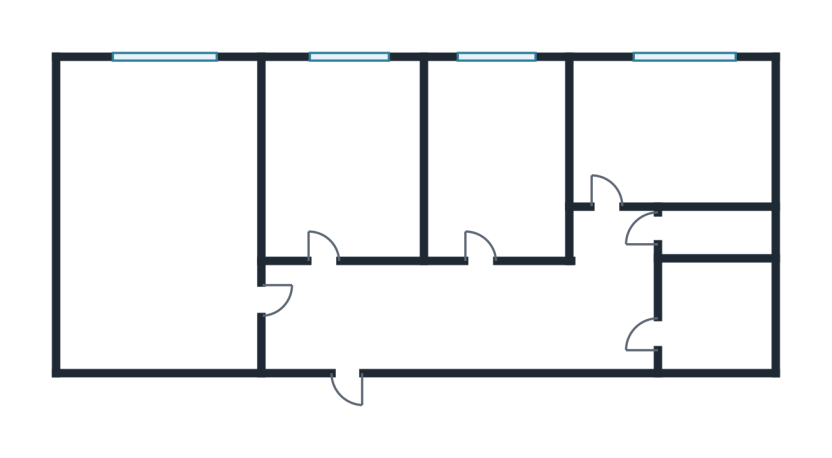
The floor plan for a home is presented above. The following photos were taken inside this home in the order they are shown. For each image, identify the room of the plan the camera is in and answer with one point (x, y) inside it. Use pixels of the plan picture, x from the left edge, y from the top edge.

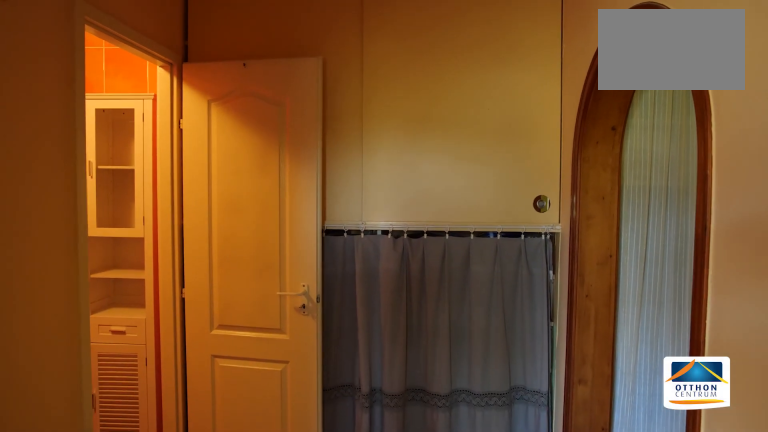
(605, 290)
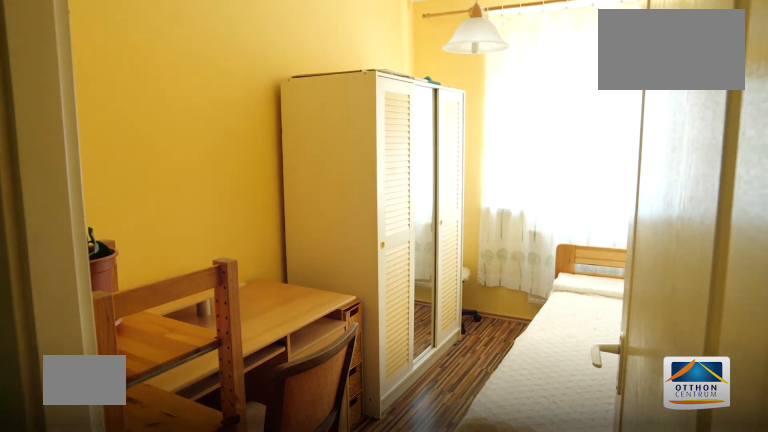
(346, 151)
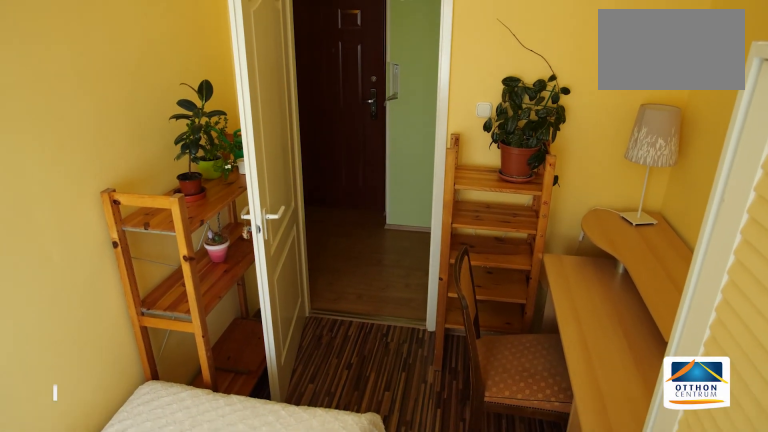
(346, 151)
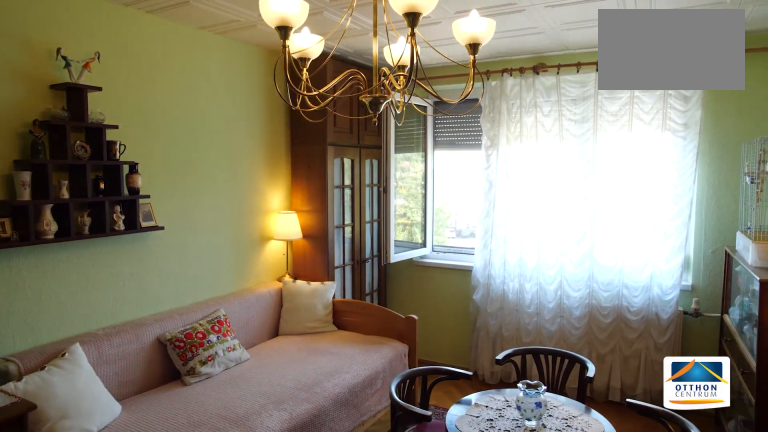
(150, 287)
